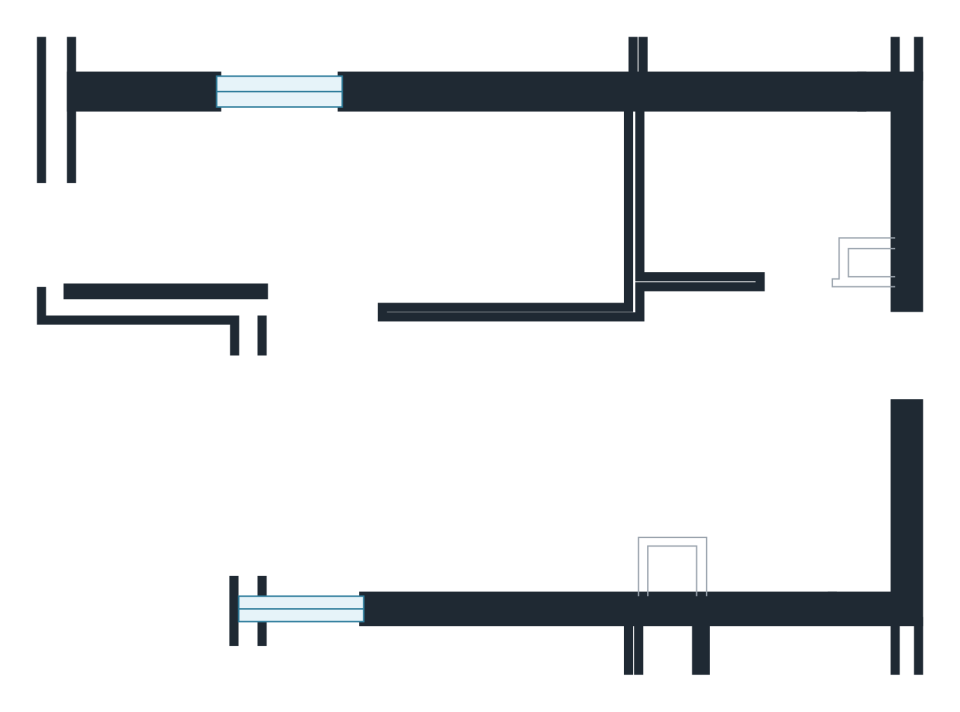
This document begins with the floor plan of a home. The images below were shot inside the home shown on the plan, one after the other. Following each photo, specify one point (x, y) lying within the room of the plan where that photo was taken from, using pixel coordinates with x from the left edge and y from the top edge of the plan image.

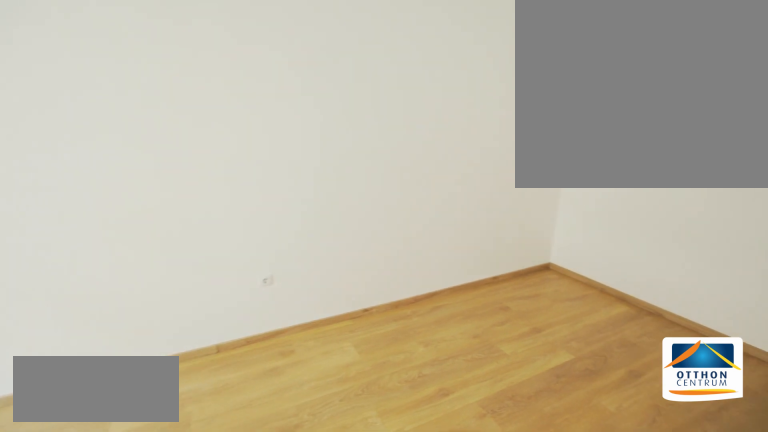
(390, 213)
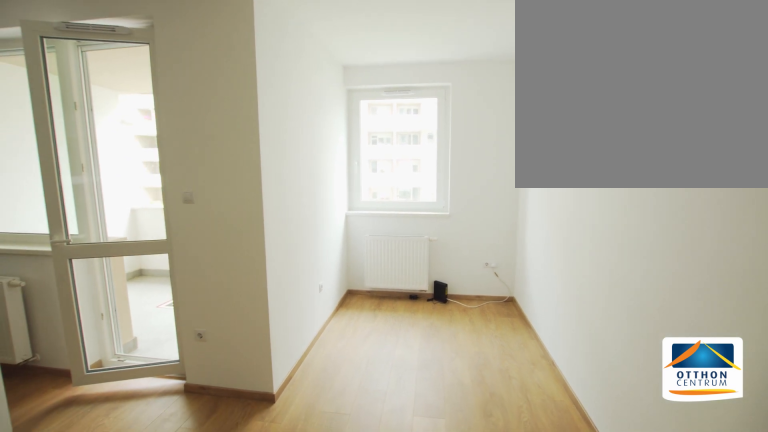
(390, 213)
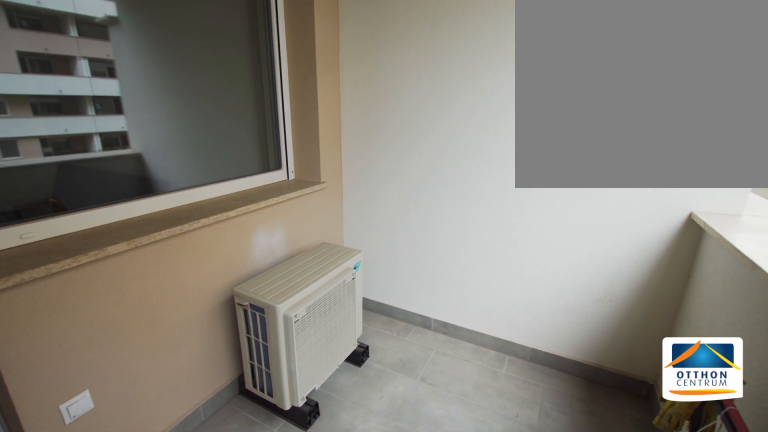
(144, 450)
